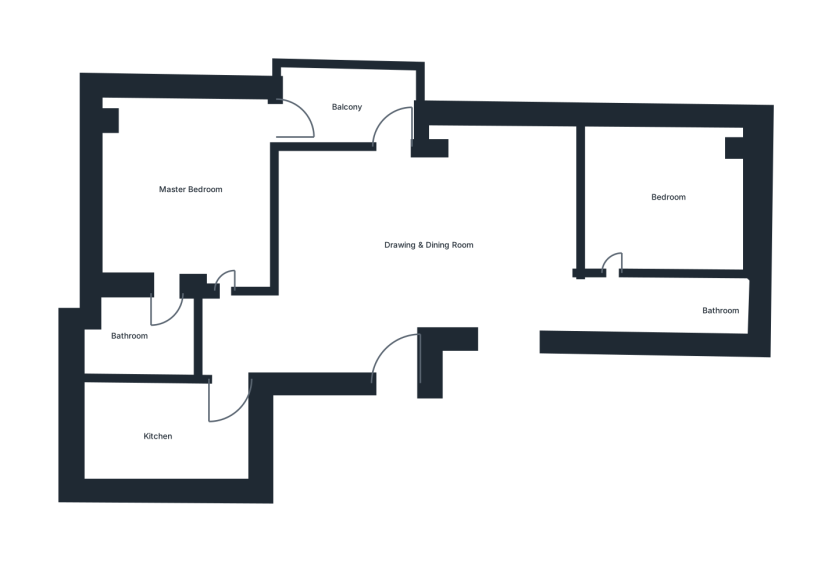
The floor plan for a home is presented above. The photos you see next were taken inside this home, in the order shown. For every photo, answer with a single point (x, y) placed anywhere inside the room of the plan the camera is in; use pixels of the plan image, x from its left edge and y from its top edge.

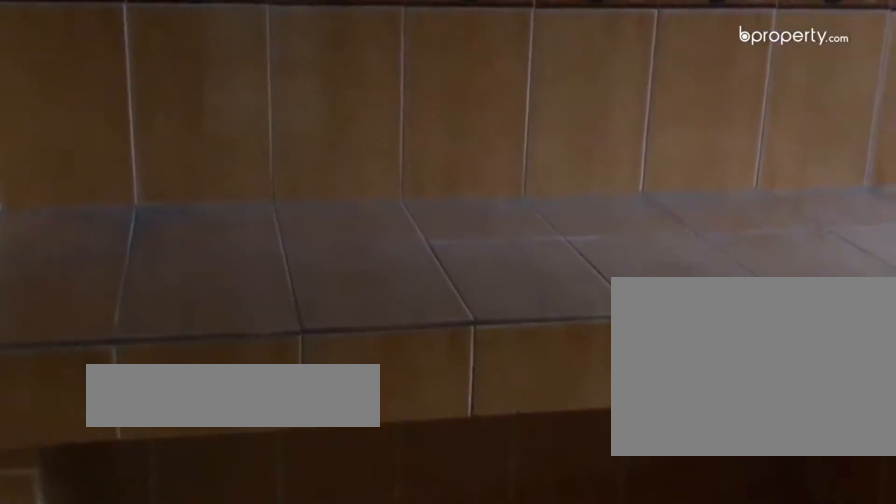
(177, 432)
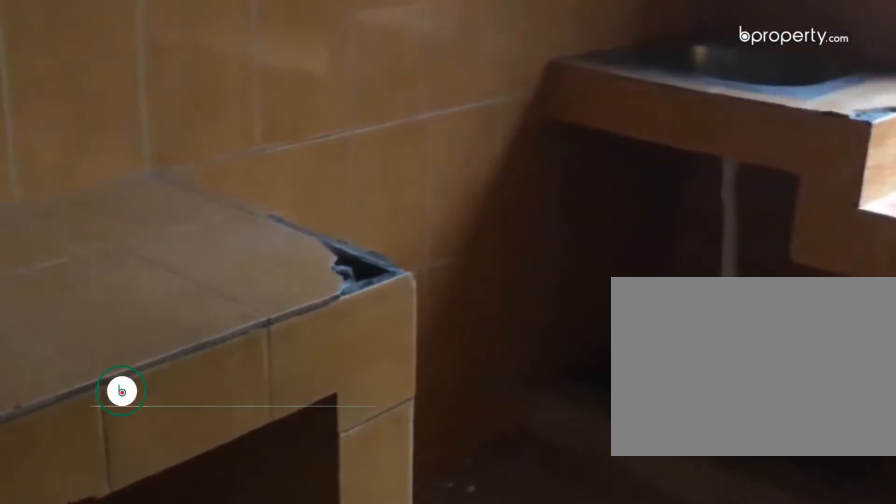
(177, 432)
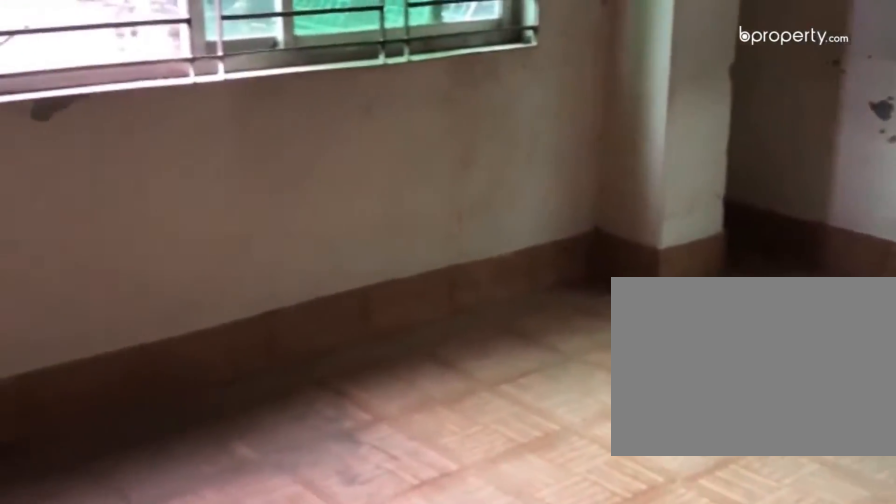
(185, 194)
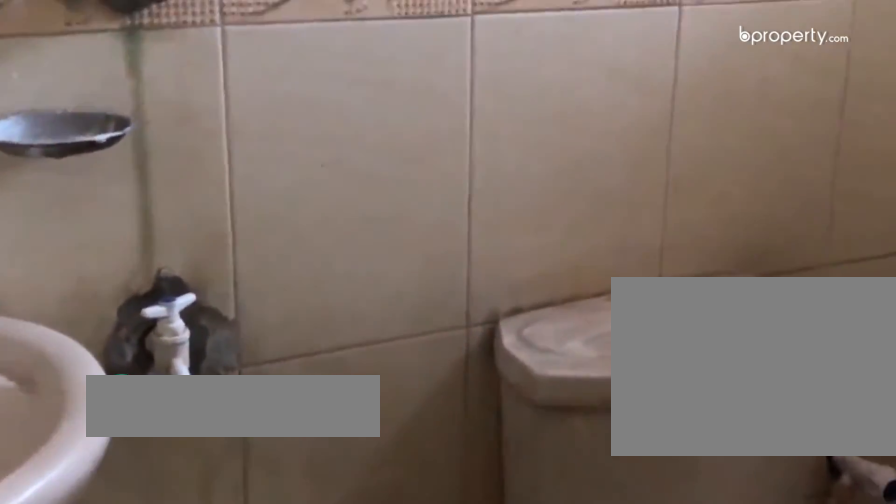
(152, 334)
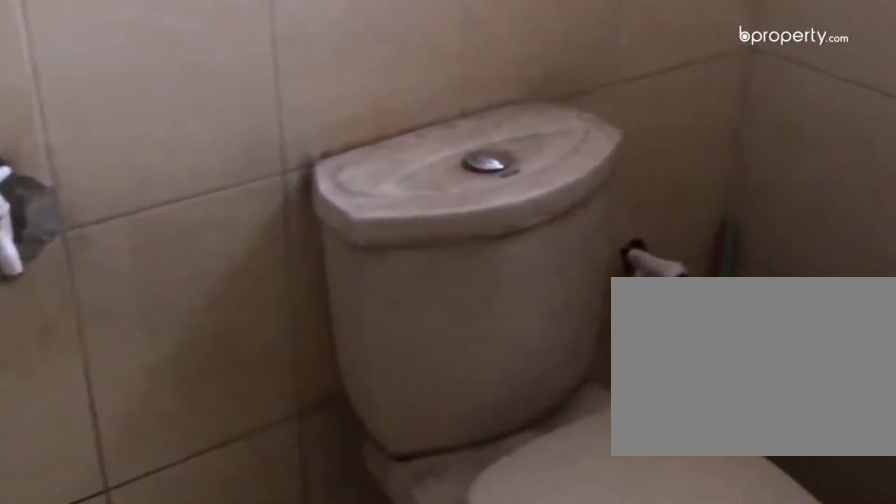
(152, 334)
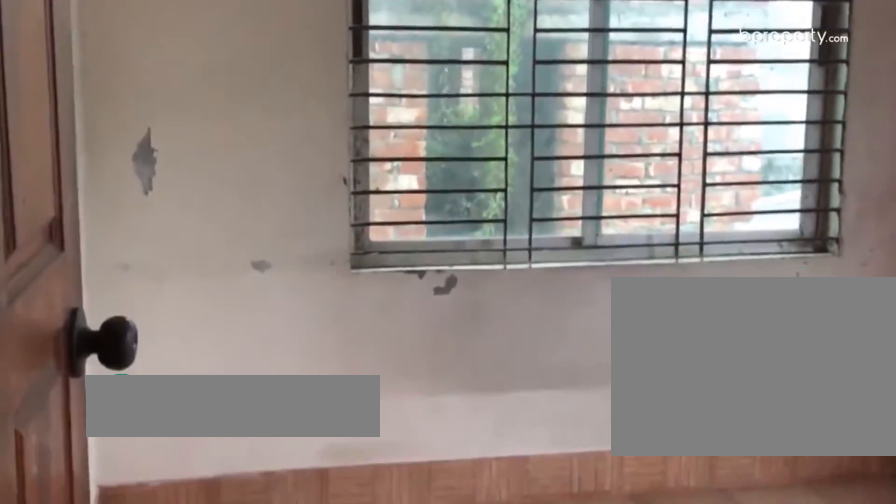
(659, 200)
